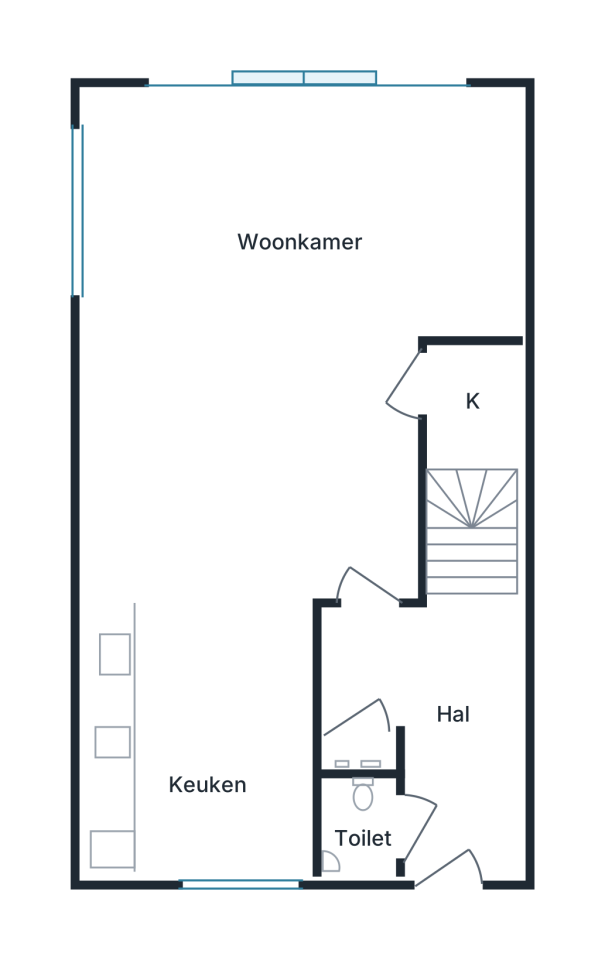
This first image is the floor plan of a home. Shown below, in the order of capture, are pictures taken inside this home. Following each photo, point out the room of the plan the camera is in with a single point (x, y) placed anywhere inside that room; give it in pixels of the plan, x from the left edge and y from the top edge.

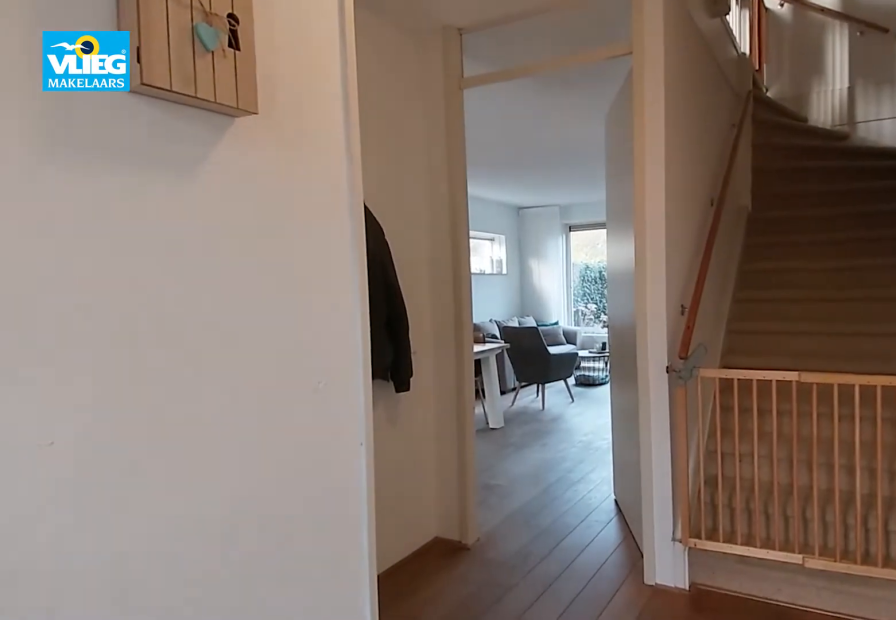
(435, 719)
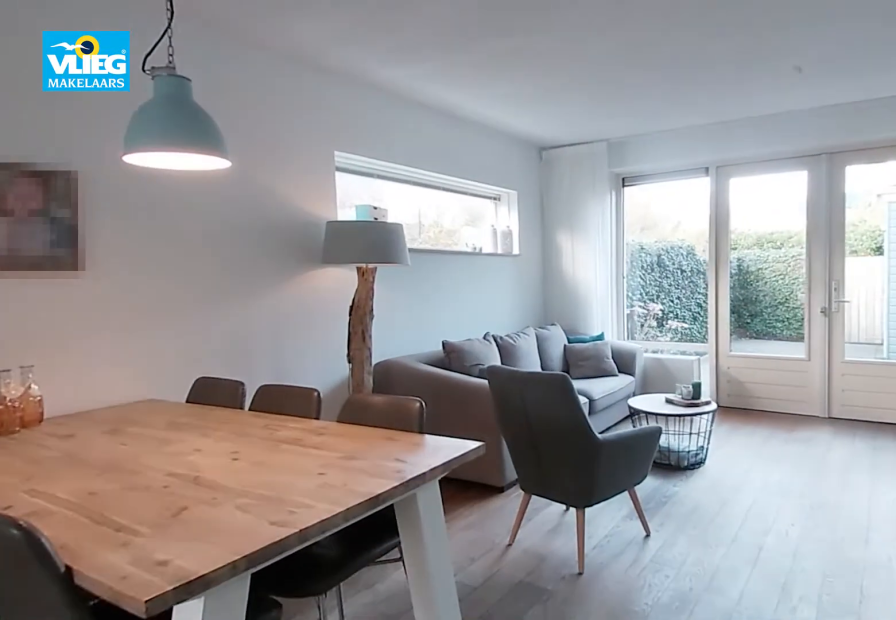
(272, 320)
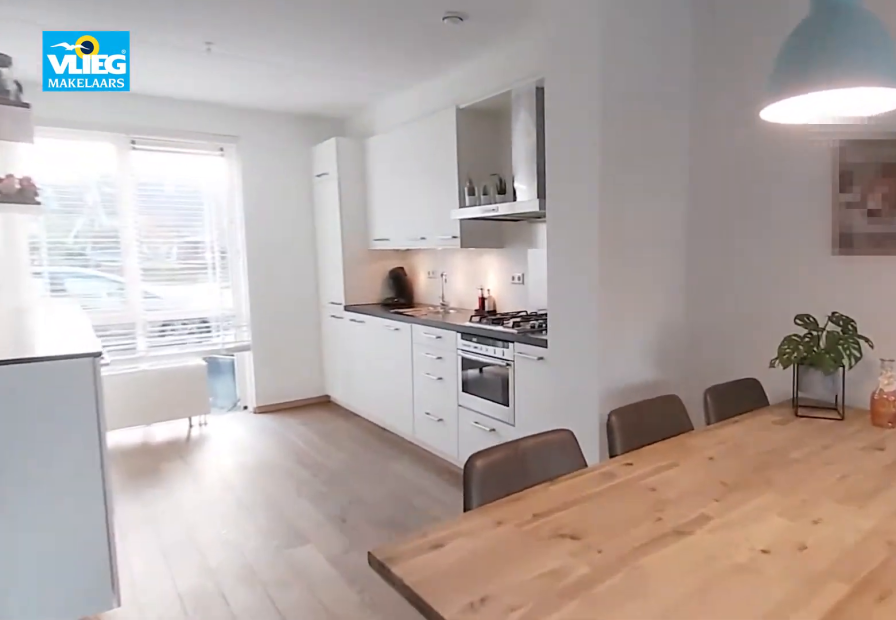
(272, 320)
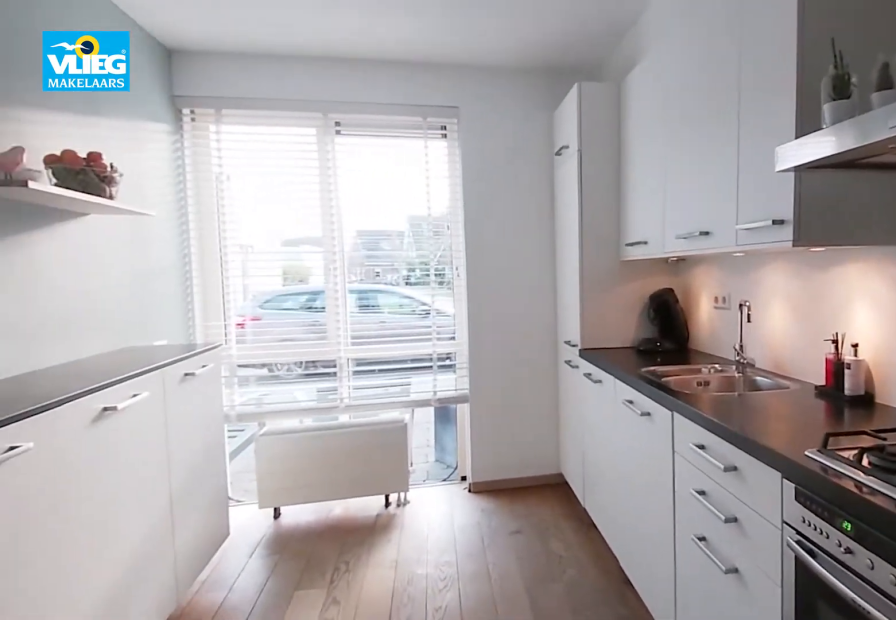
(201, 737)
